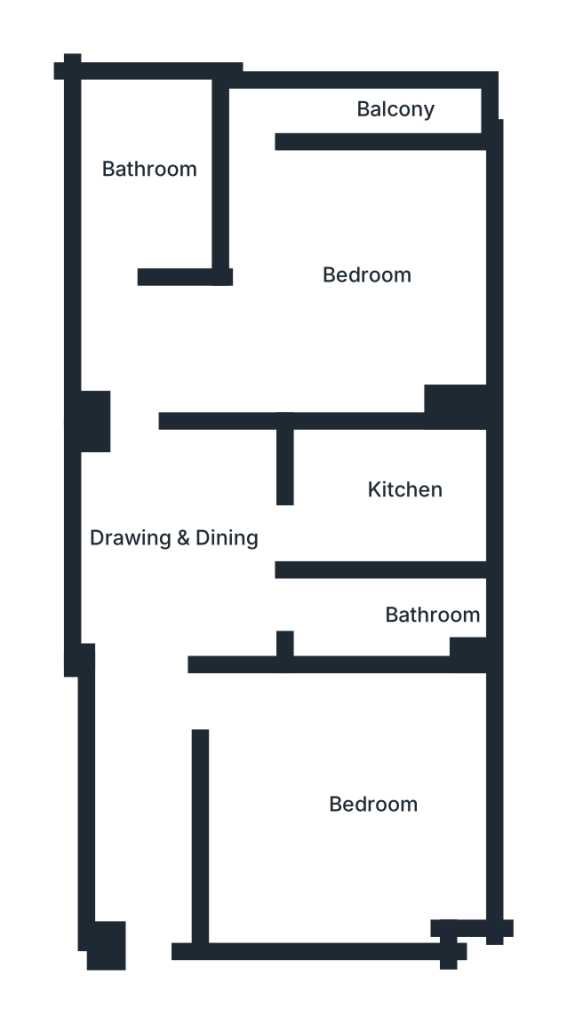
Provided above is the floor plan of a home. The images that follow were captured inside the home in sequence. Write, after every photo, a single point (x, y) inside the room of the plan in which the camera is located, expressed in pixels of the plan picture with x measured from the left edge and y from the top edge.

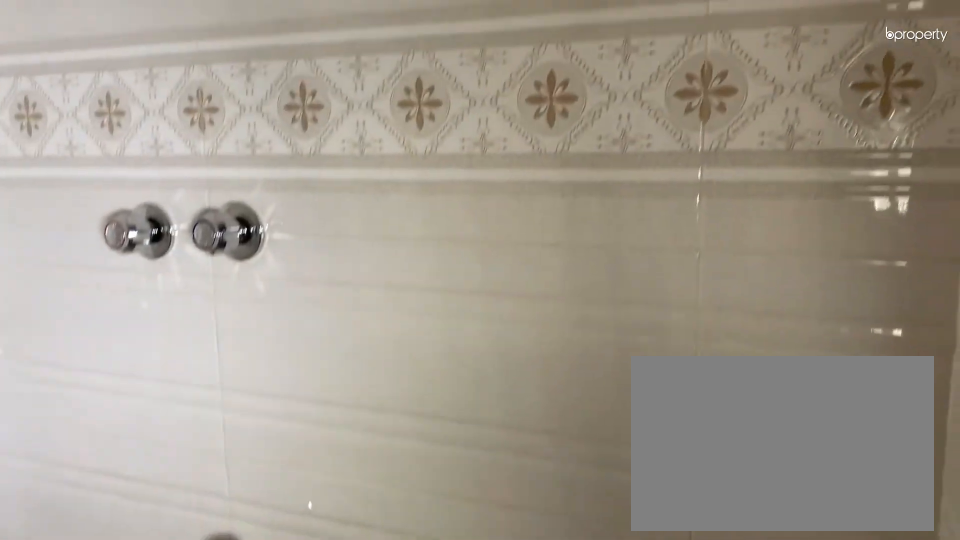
(400, 623)
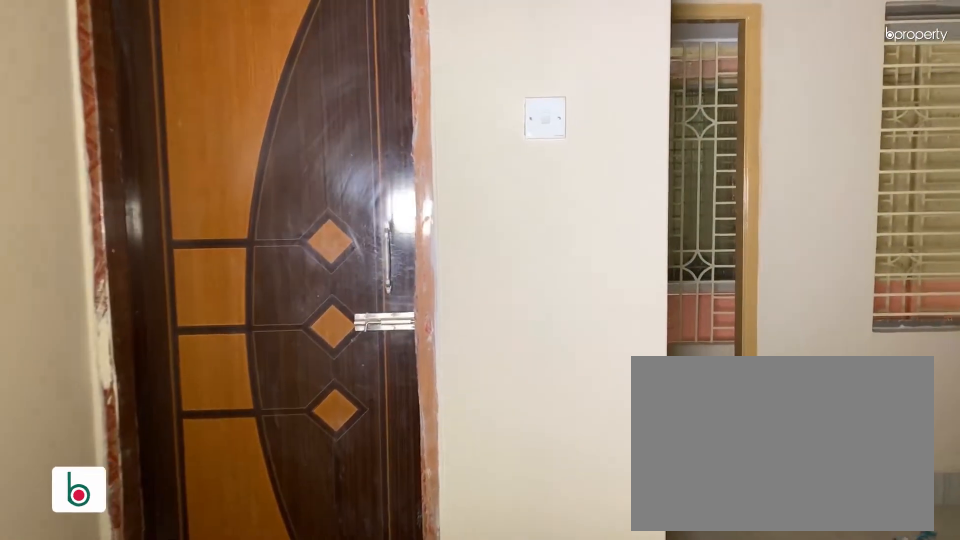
(349, 275)
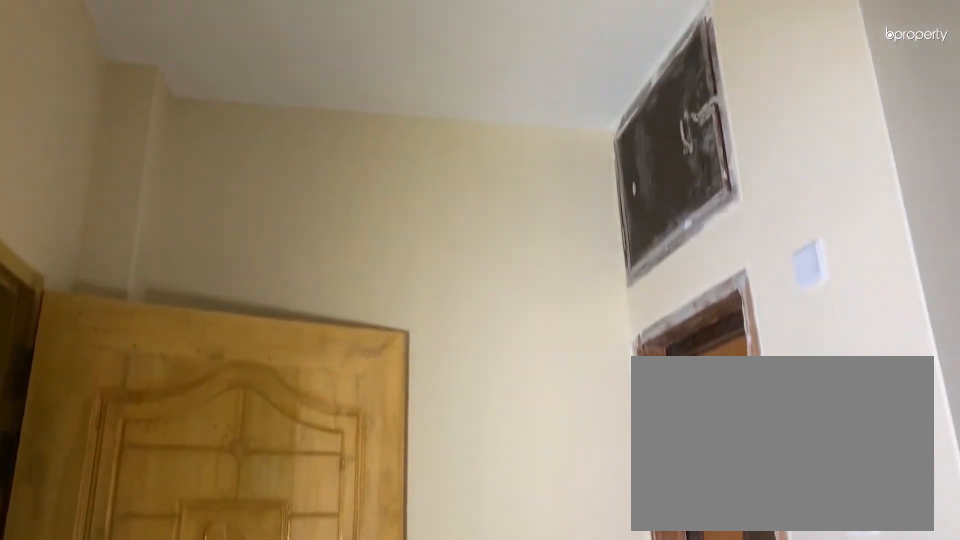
(349, 275)
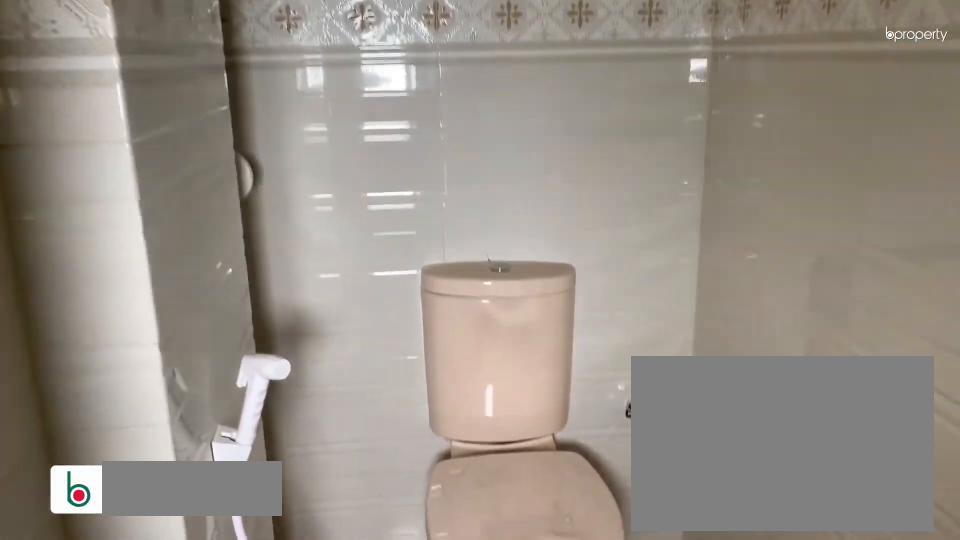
(151, 187)
